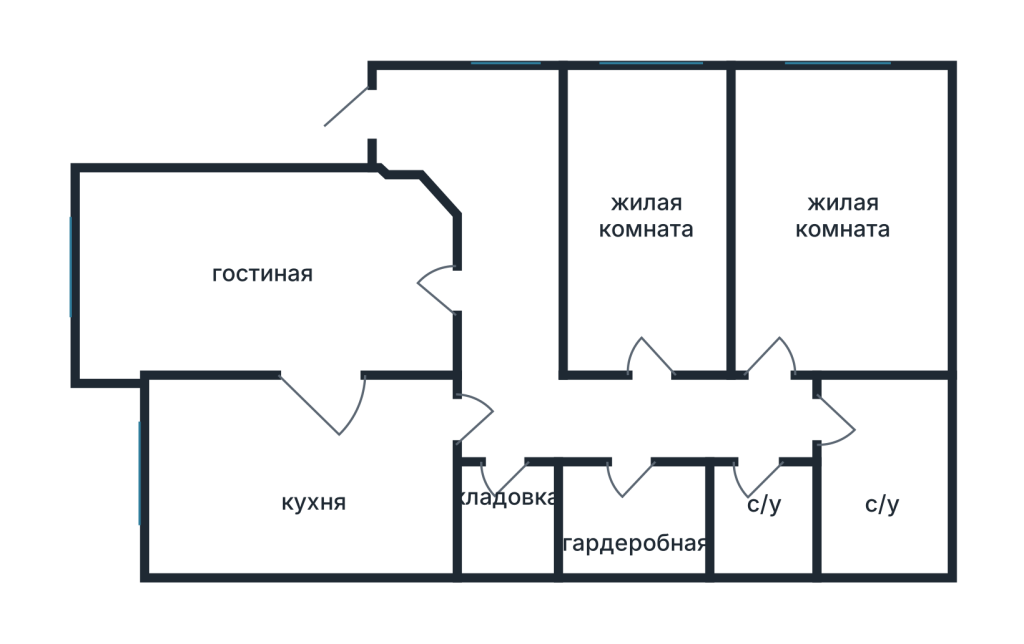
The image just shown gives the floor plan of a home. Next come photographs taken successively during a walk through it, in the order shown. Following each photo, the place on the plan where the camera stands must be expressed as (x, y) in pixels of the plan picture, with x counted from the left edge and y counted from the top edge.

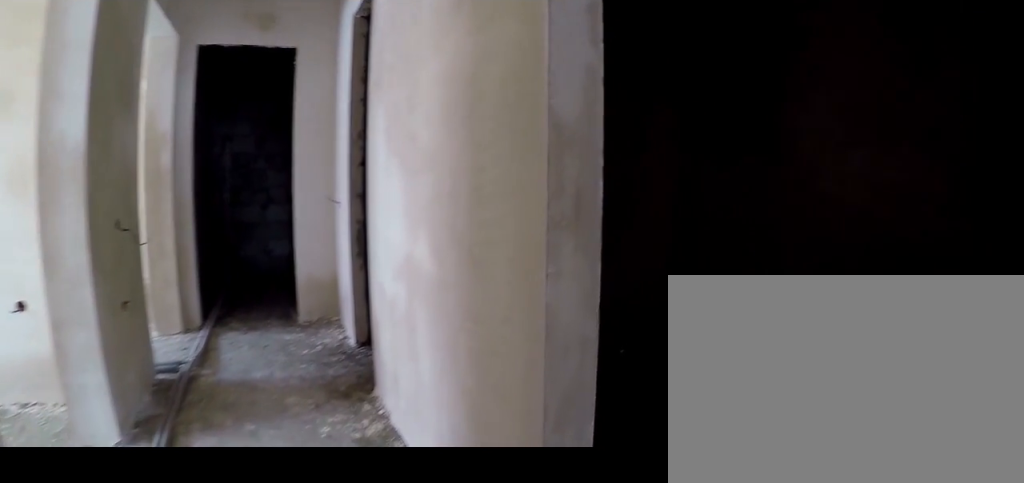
(604, 421)
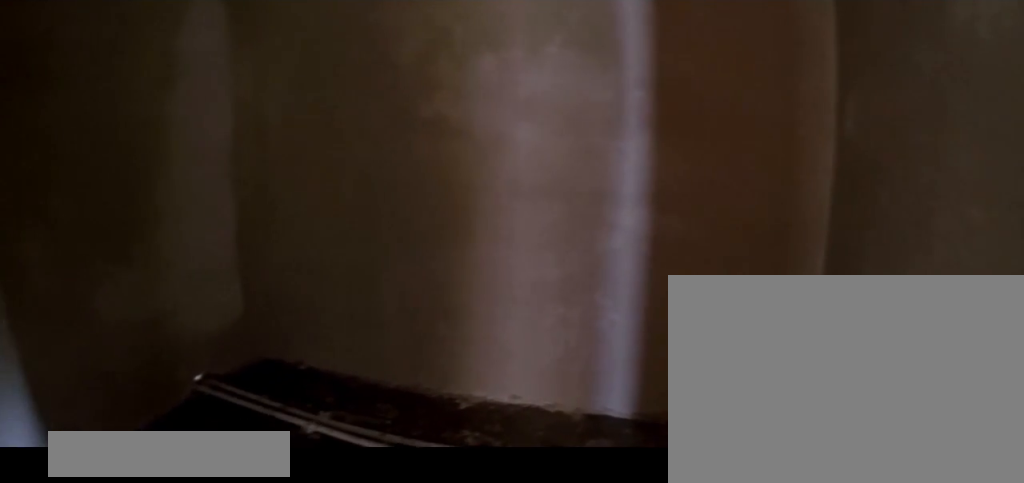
(628, 544)
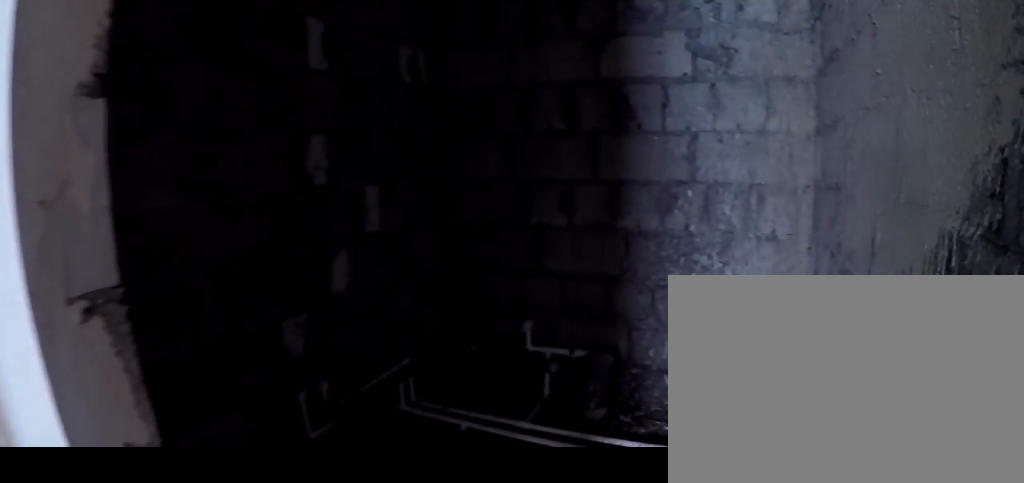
(751, 438)
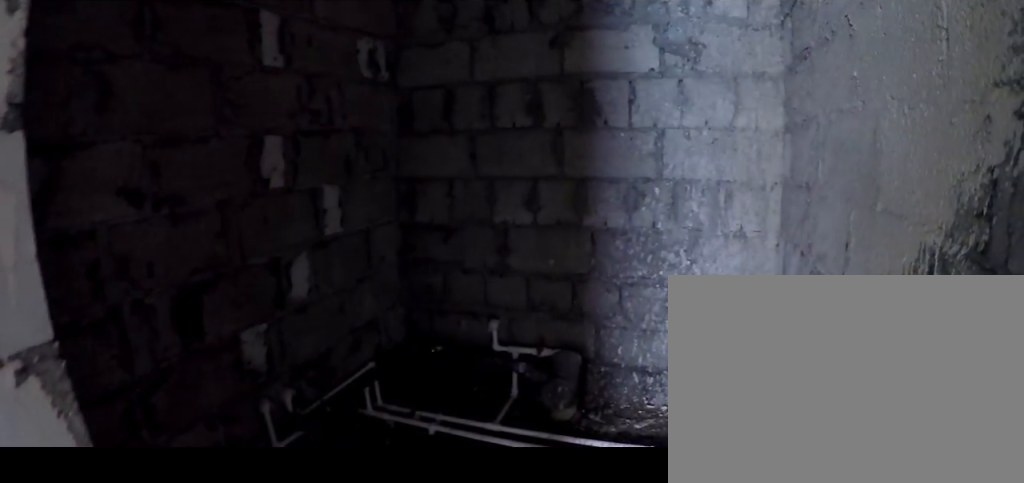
(759, 450)
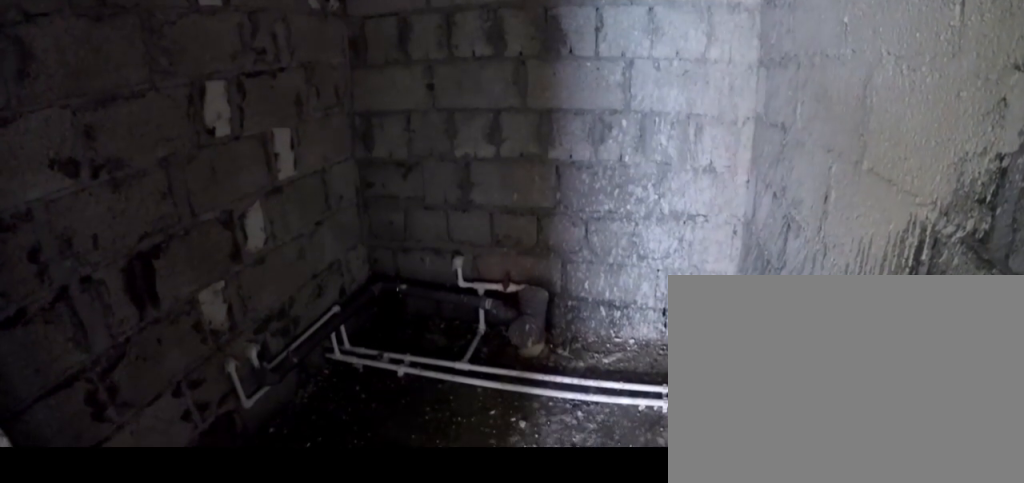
(759, 450)
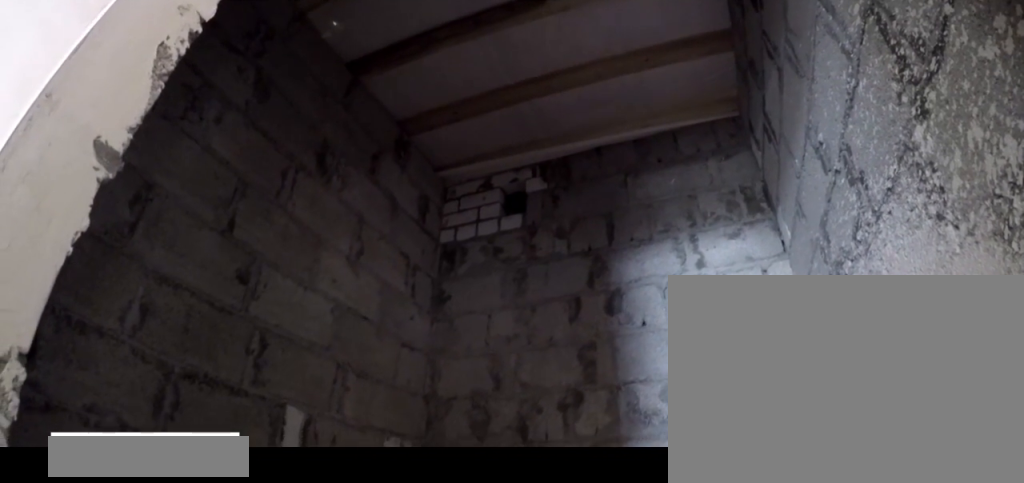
(759, 450)
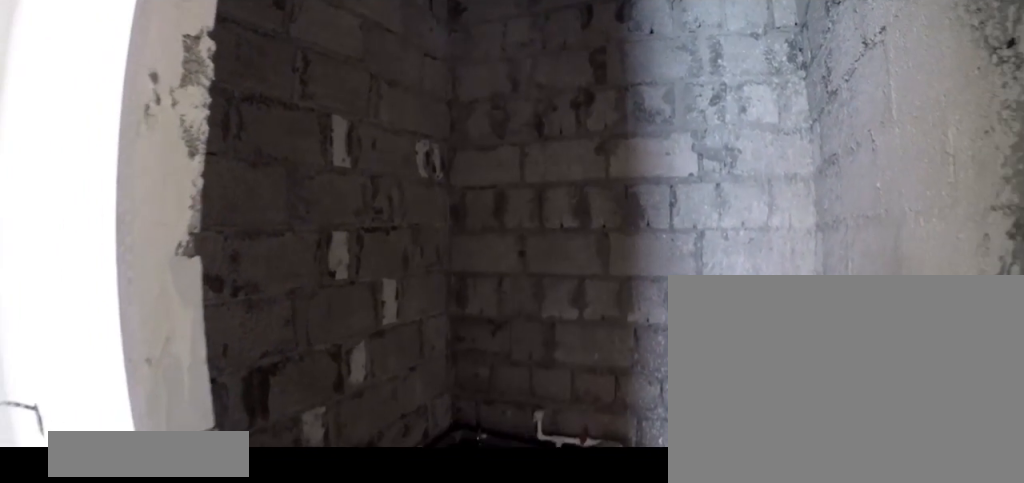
(760, 450)
